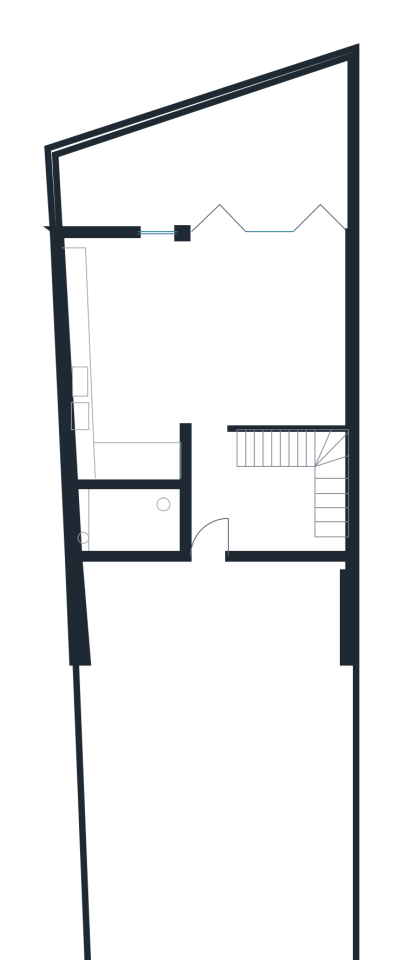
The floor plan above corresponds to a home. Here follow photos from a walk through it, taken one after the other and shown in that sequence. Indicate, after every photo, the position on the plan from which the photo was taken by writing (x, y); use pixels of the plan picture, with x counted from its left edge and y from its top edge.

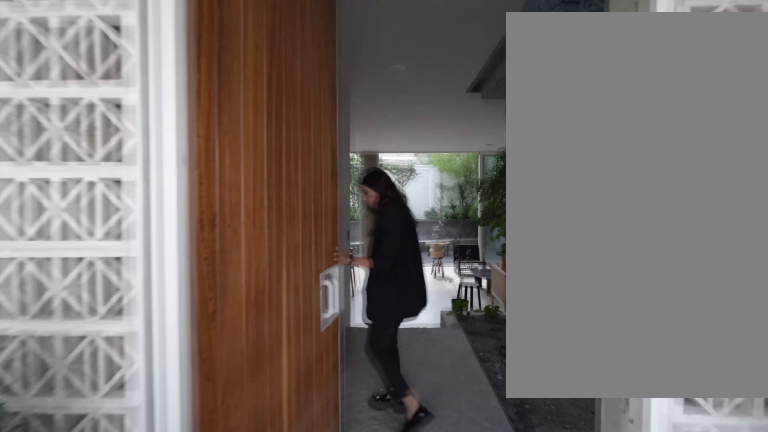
(198, 593)
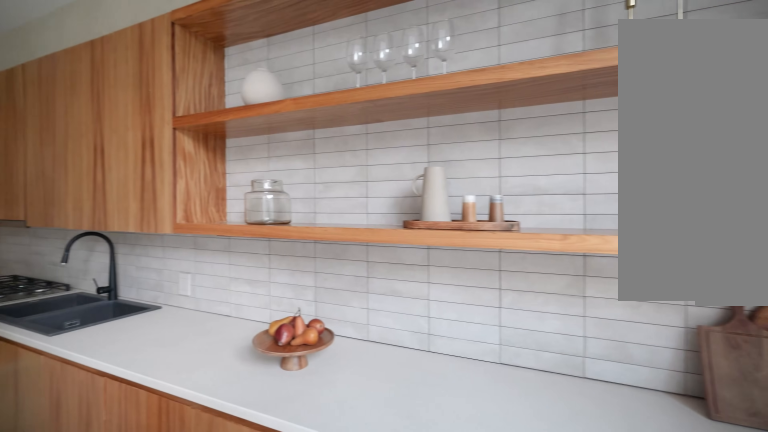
(111, 285)
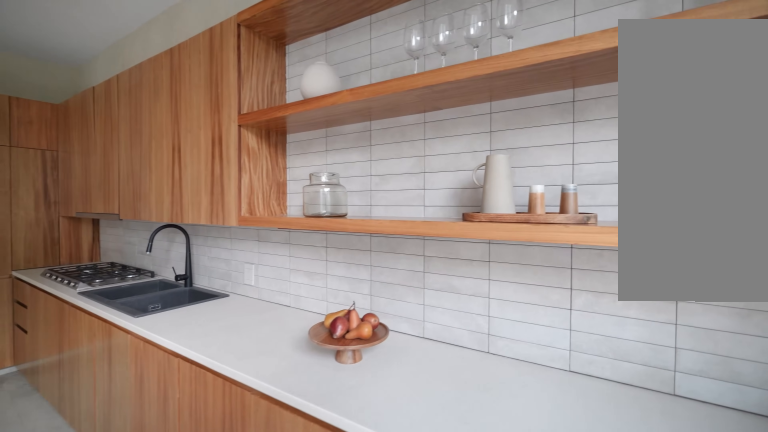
(111, 285)
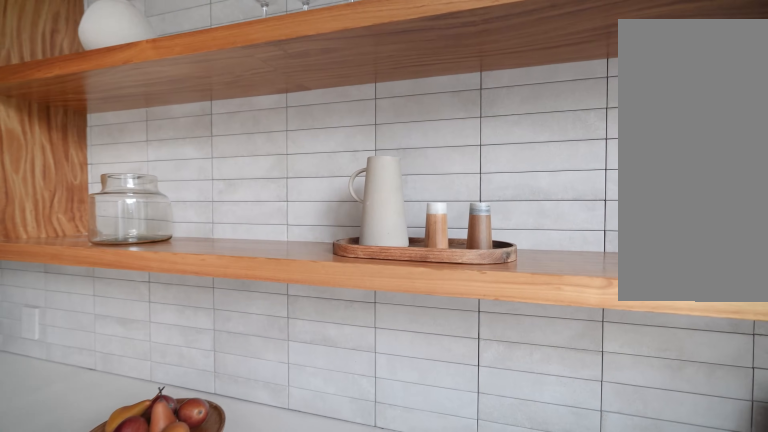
(115, 284)
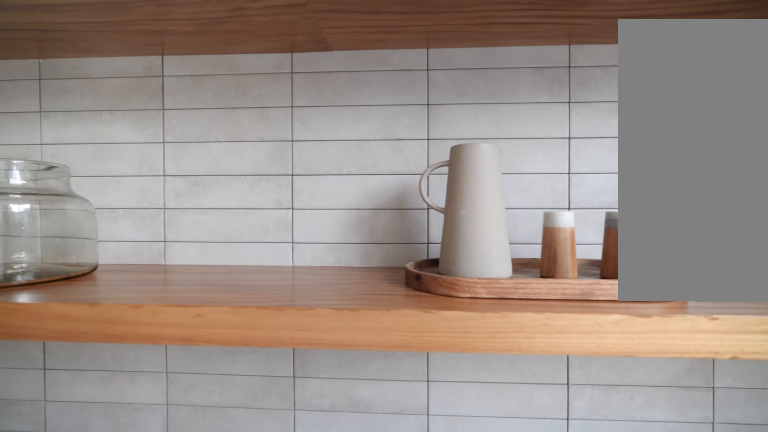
(114, 277)
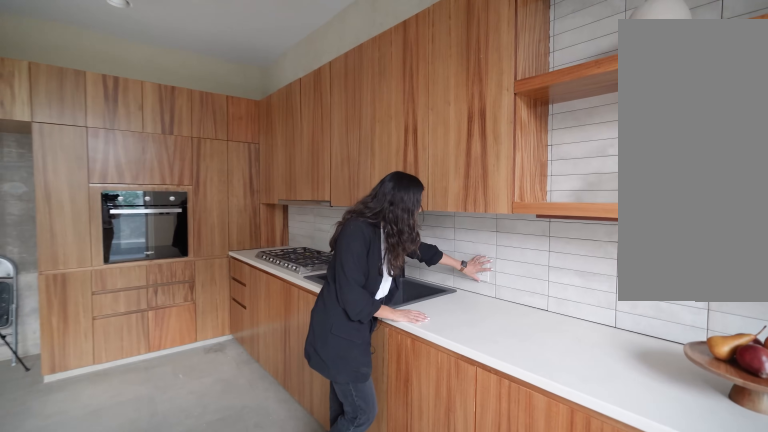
(114, 277)
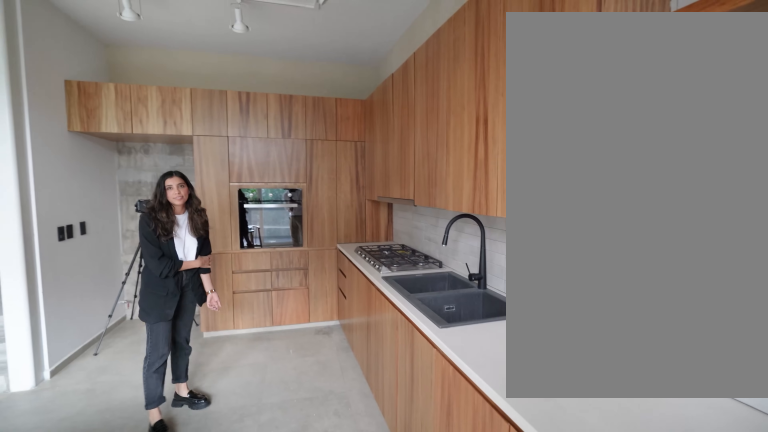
(105, 354)
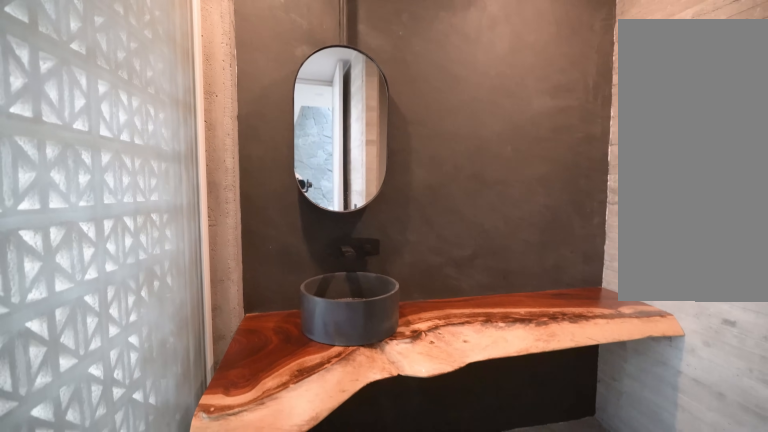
(110, 535)
